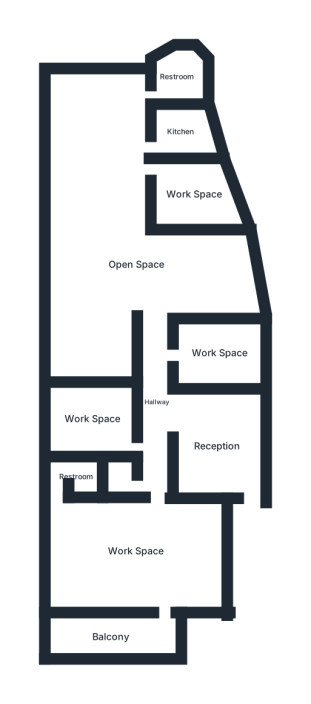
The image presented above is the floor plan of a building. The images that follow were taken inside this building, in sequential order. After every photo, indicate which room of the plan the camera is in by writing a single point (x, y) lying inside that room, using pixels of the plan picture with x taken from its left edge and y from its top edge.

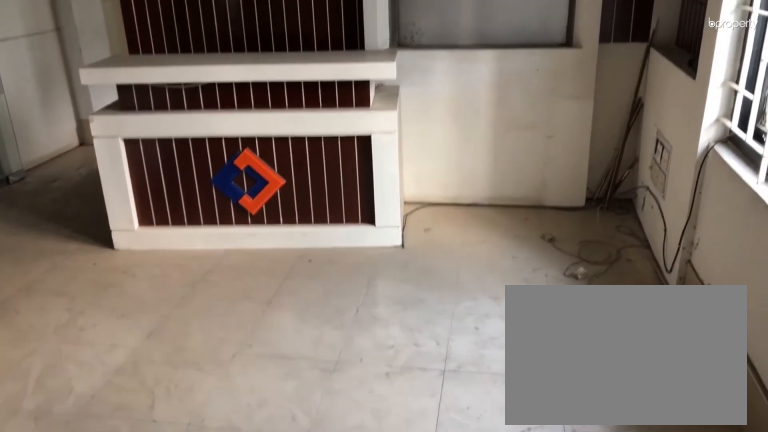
(217, 445)
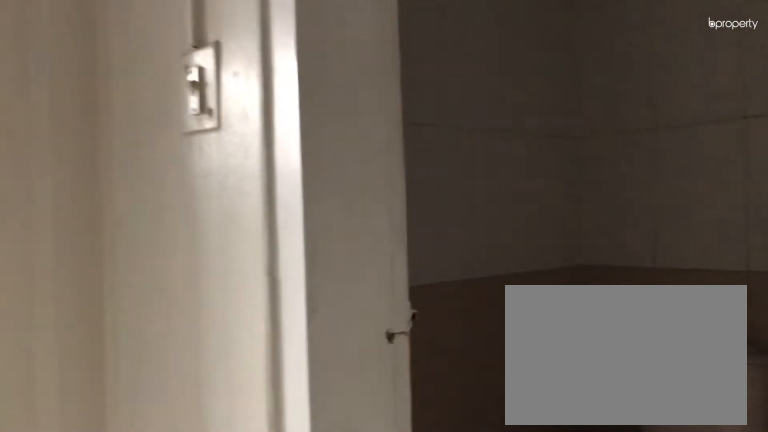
(121, 479)
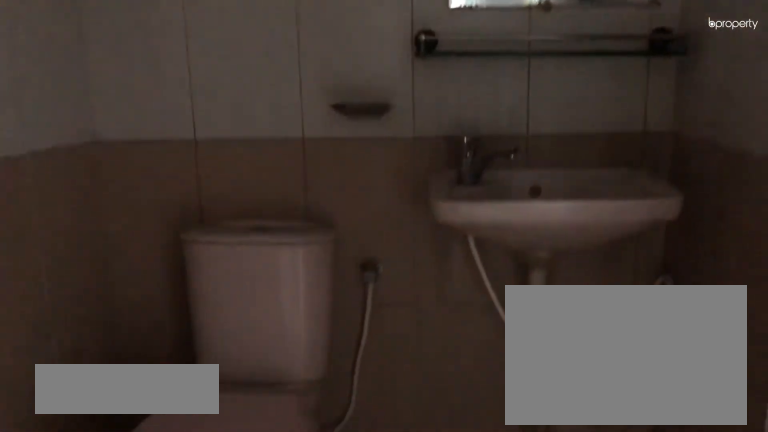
(121, 479)
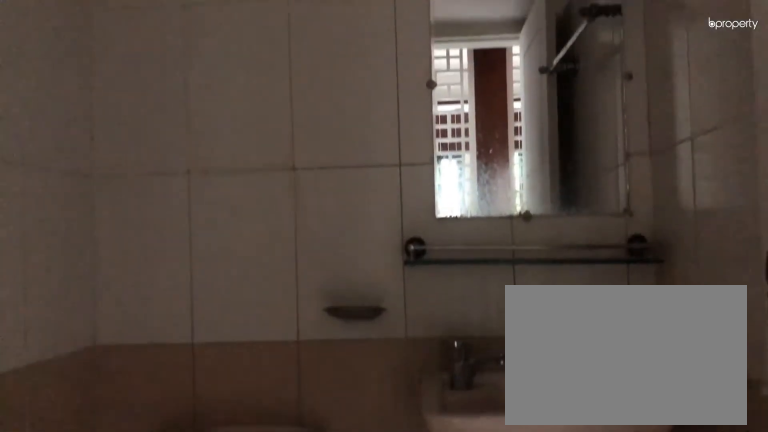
(121, 479)
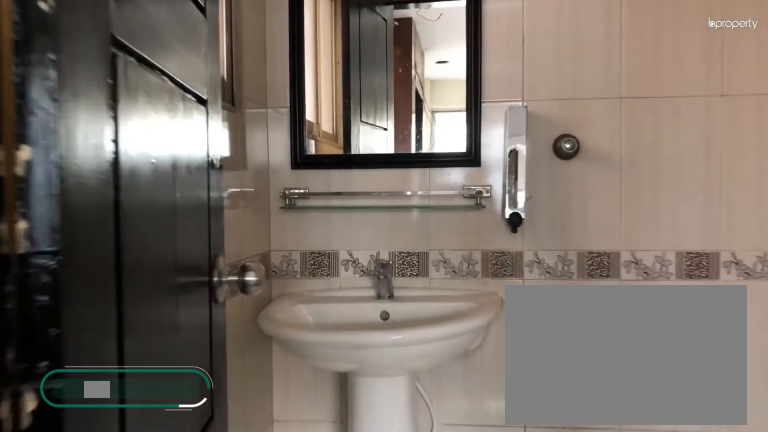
(72, 480)
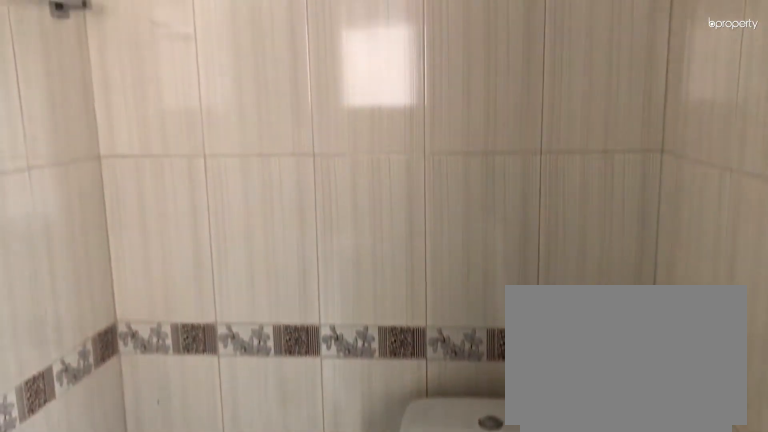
(72, 480)
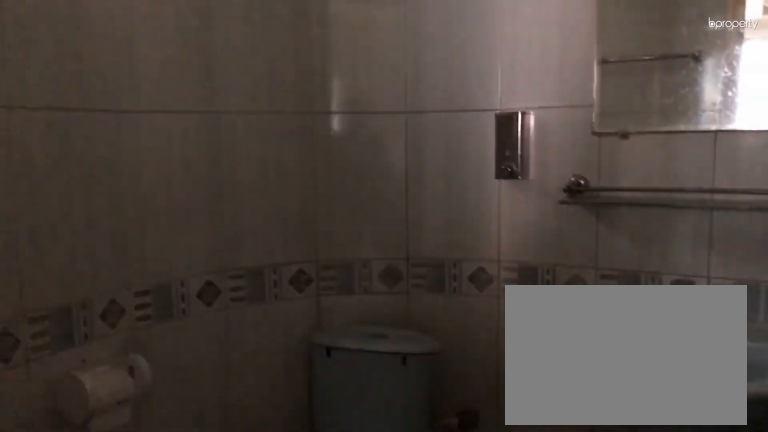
(174, 74)
